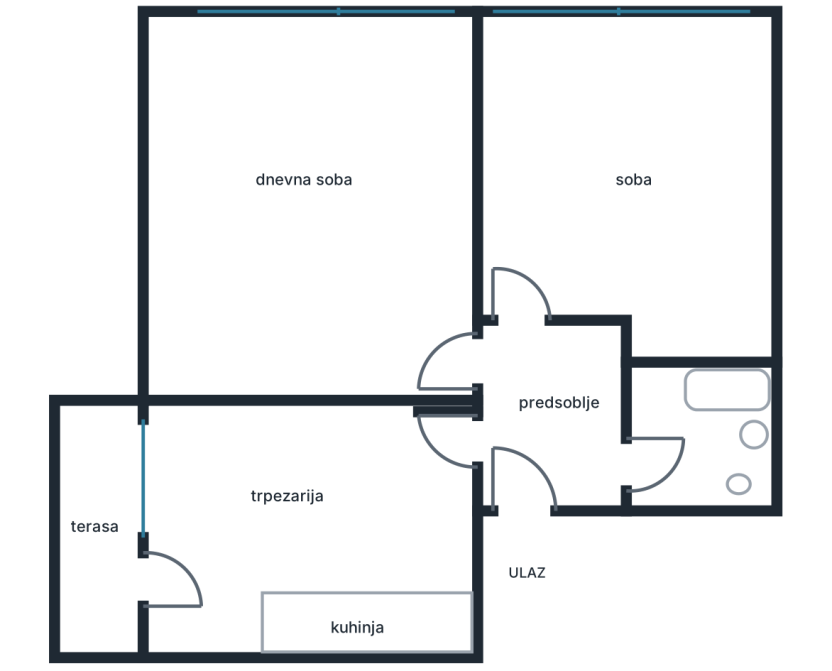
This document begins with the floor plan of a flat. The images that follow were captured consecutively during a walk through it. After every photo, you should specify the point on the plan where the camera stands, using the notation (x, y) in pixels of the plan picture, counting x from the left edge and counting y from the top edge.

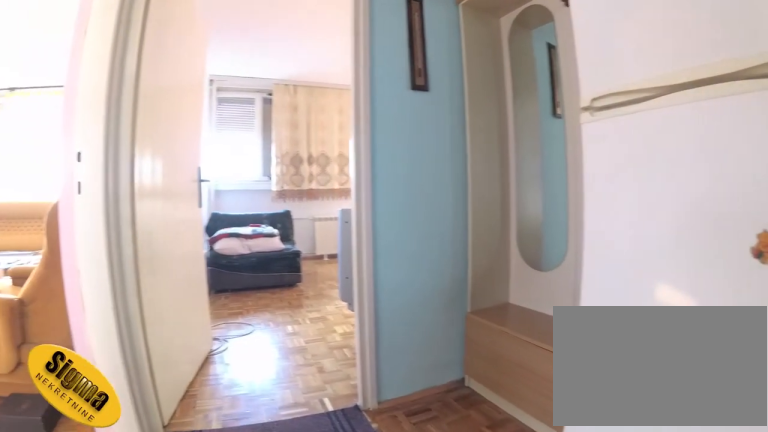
(525, 466)
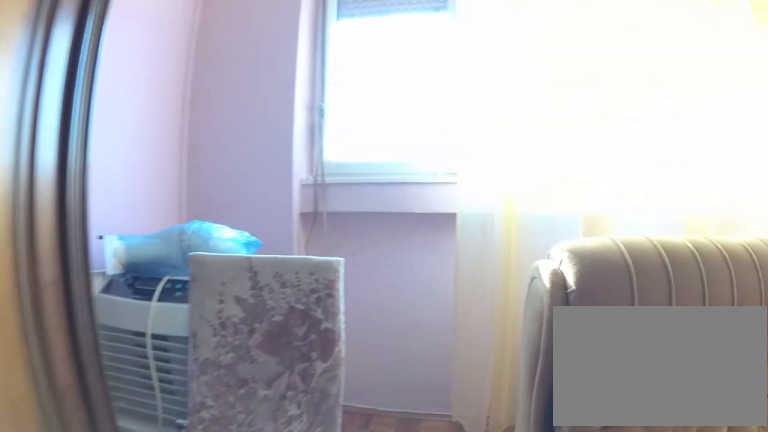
(226, 176)
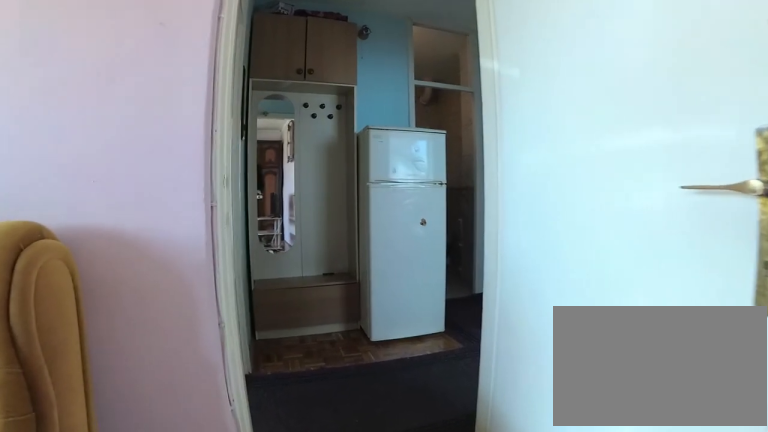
(399, 344)
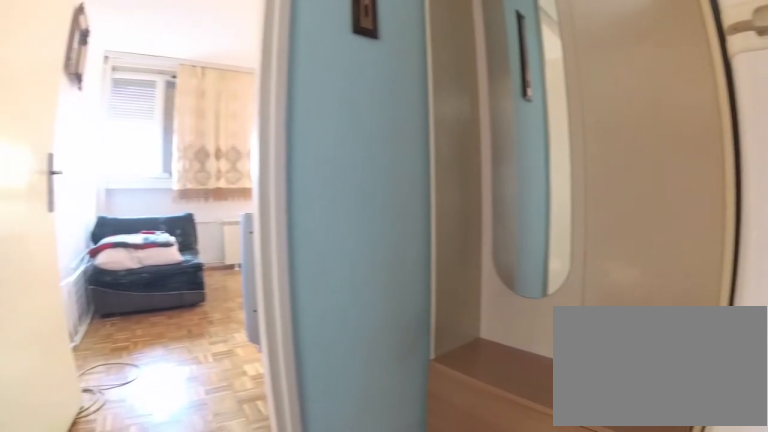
(514, 388)
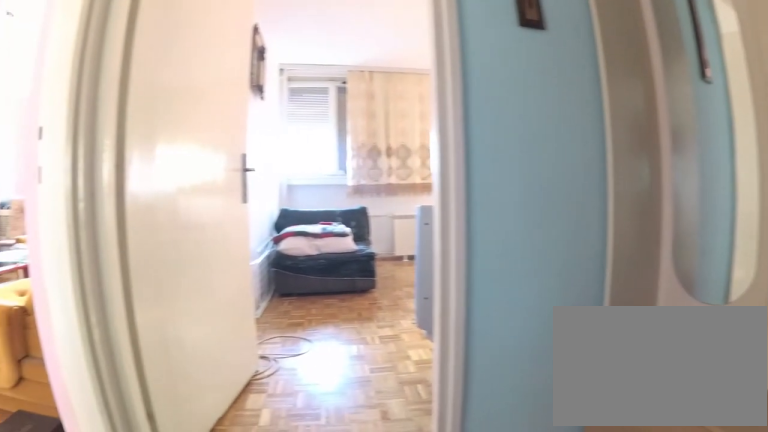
(525, 394)
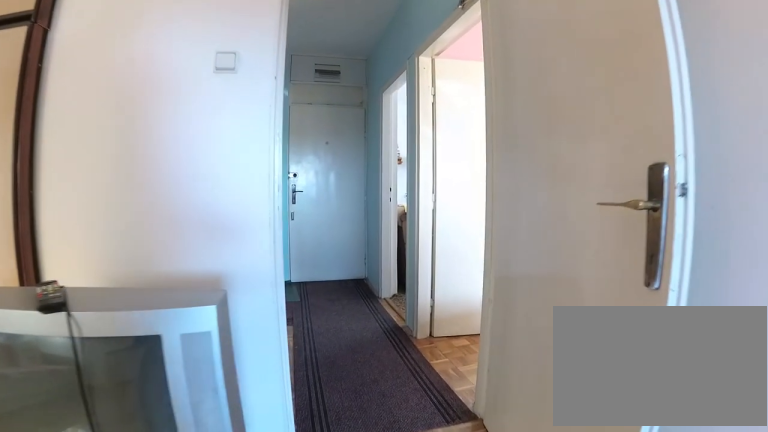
(553, 208)
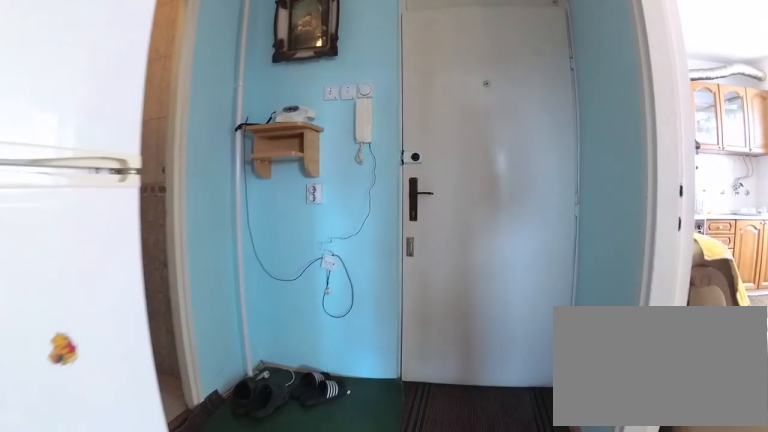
(551, 381)
